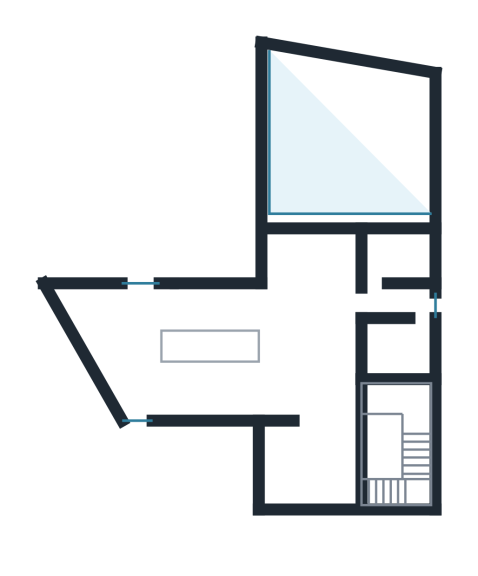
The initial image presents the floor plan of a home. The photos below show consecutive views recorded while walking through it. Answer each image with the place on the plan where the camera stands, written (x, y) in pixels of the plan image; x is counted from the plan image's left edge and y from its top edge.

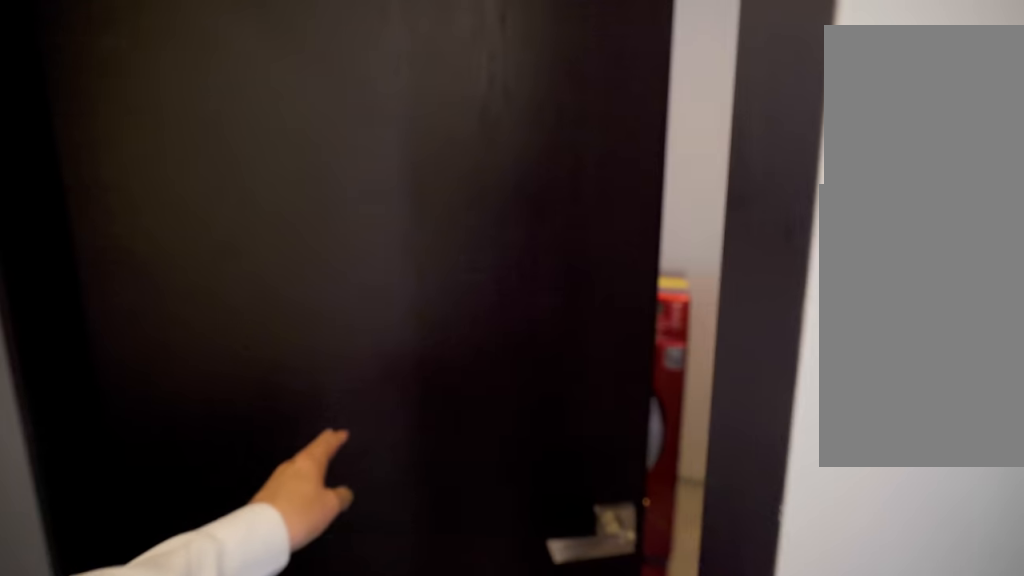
(404, 300)
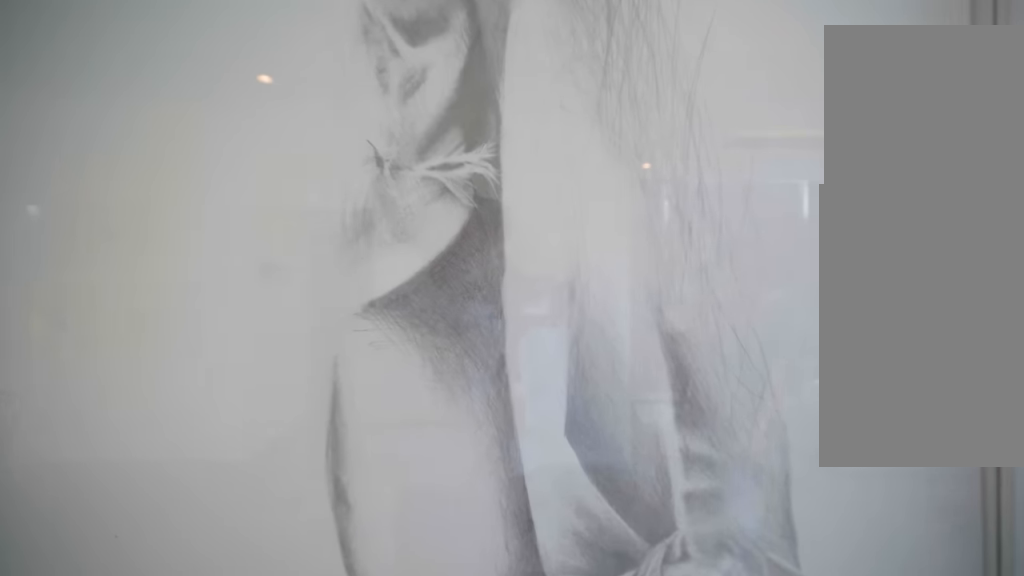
(303, 266)
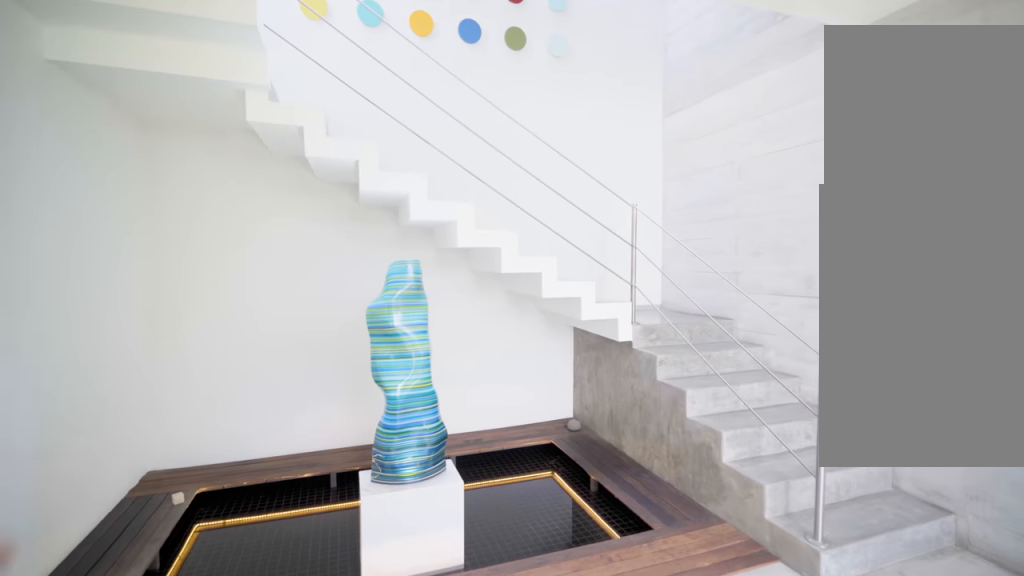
(284, 368)
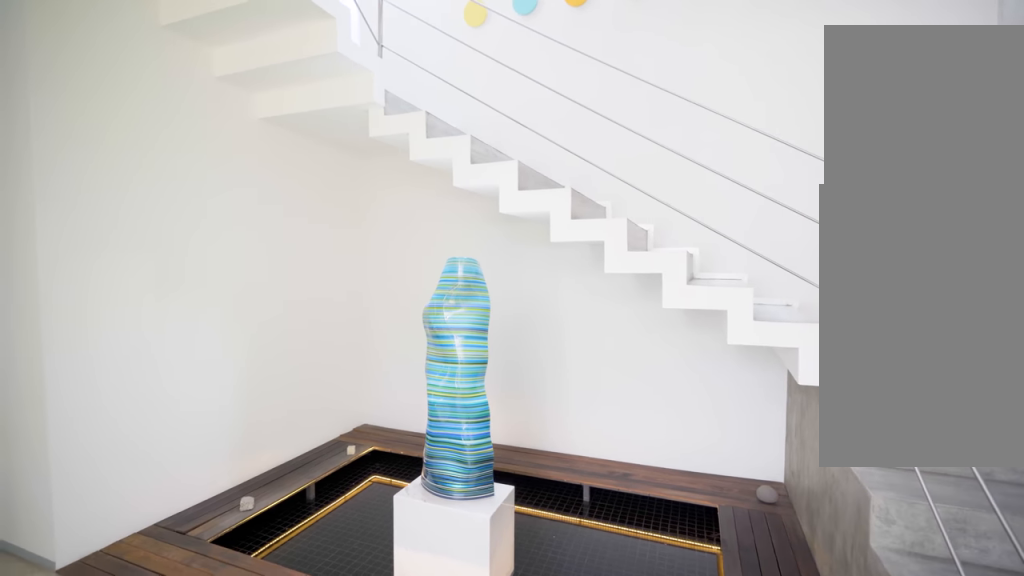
(312, 401)
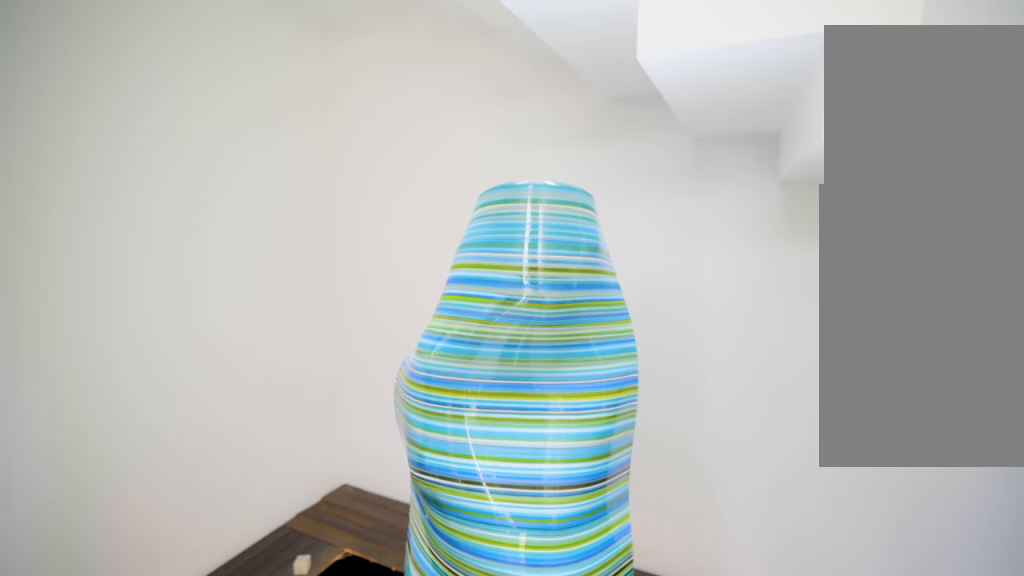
(338, 435)
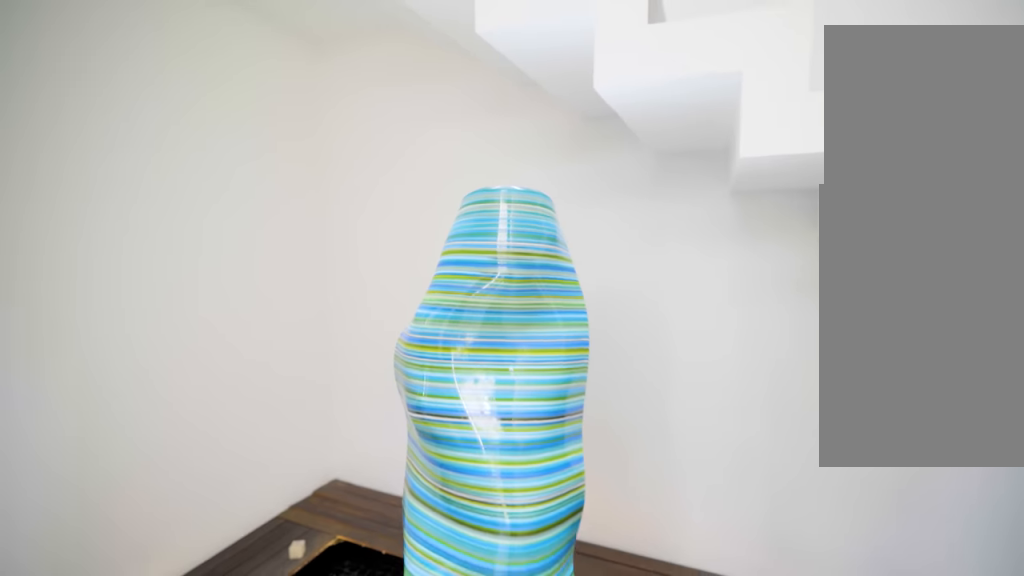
(338, 435)
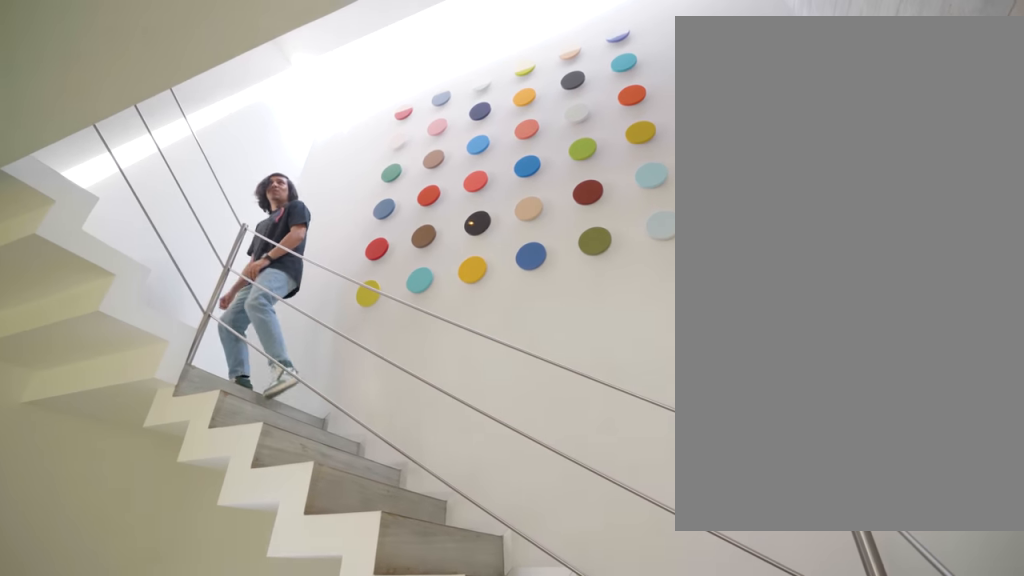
(338, 445)
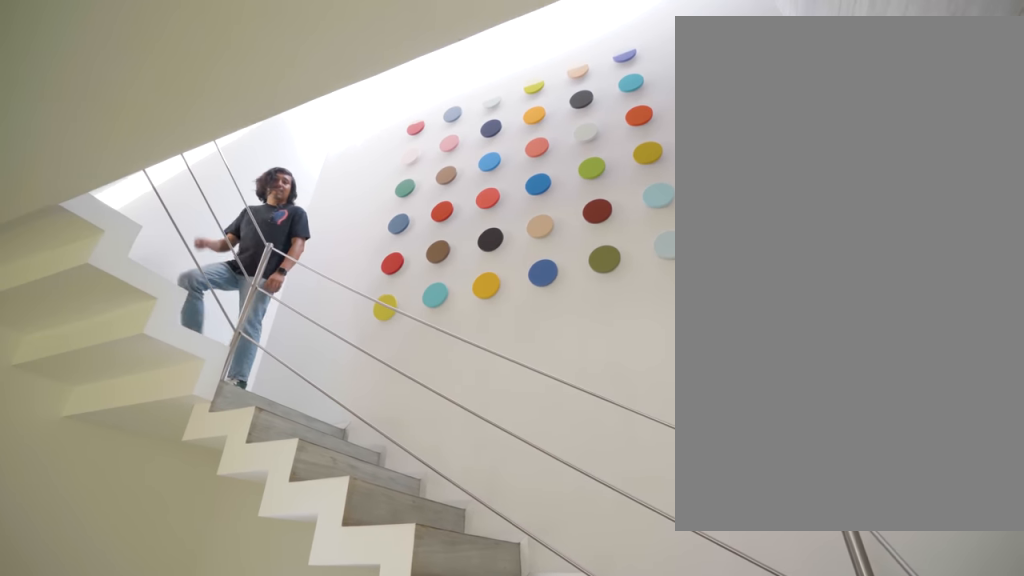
(338, 445)
